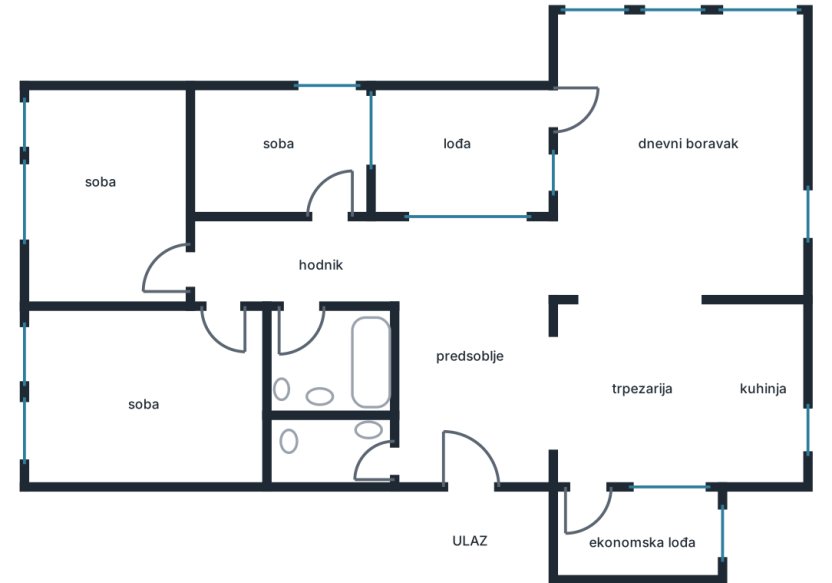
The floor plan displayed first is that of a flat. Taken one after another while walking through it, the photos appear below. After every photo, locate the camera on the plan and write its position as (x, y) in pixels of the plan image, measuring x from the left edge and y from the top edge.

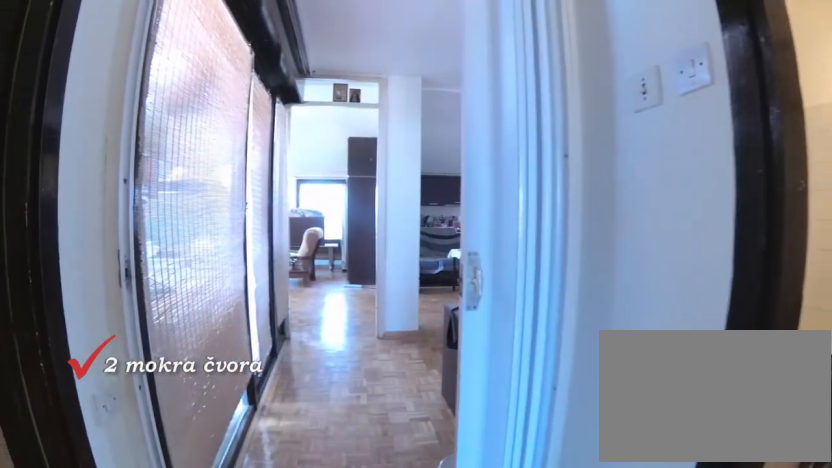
(261, 271)
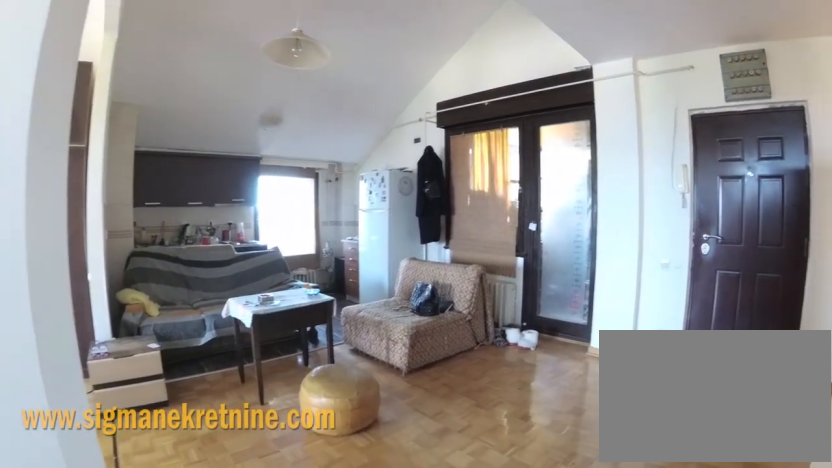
(438, 292)
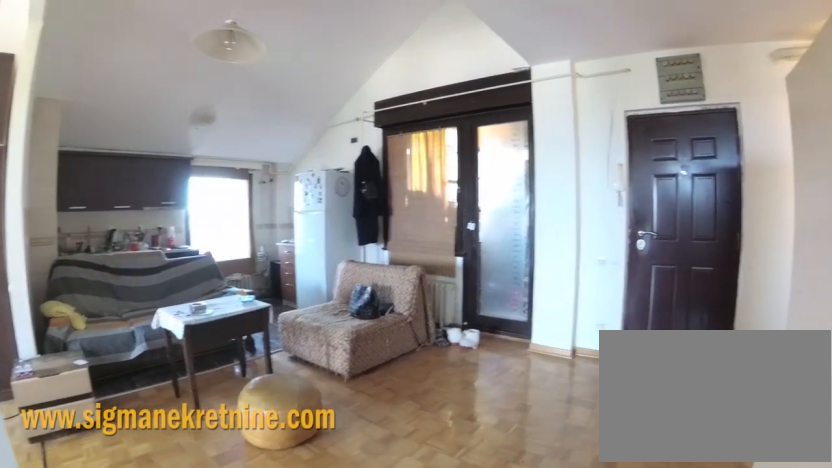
(444, 299)
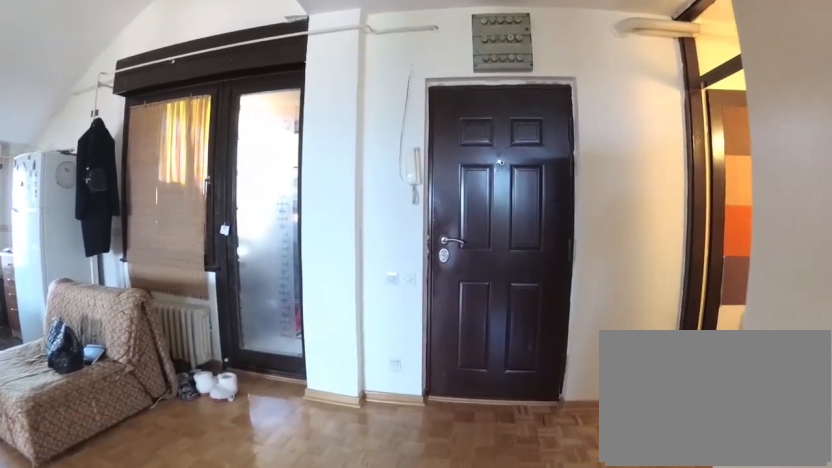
(459, 350)
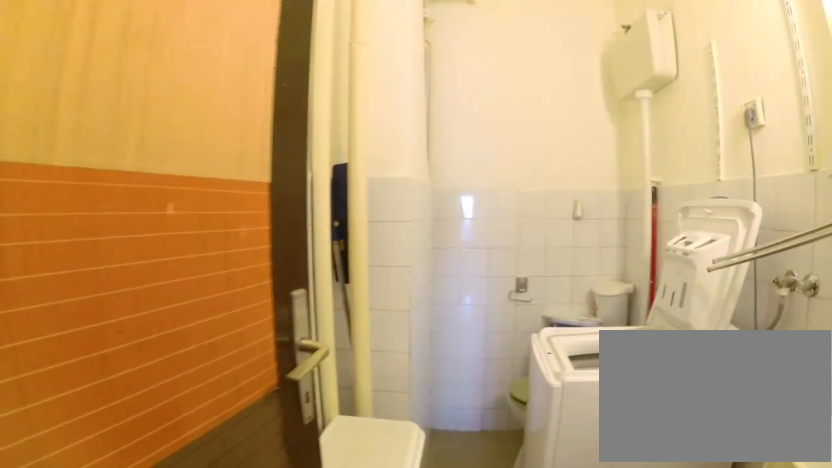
(438, 445)
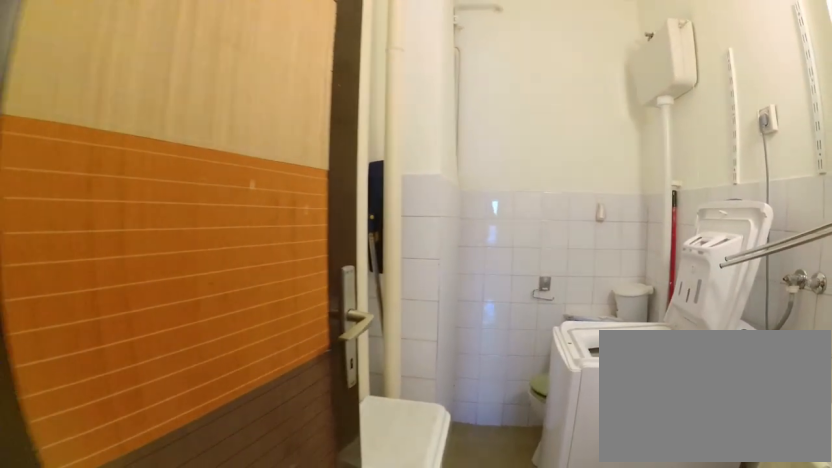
(408, 422)
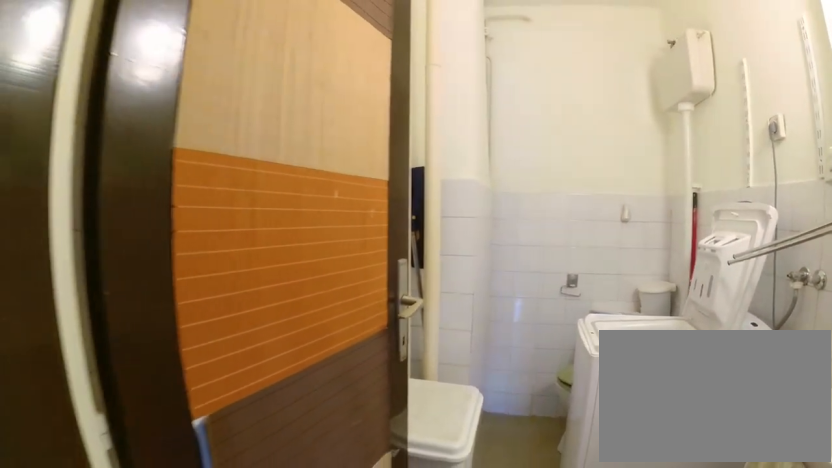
(415, 416)
